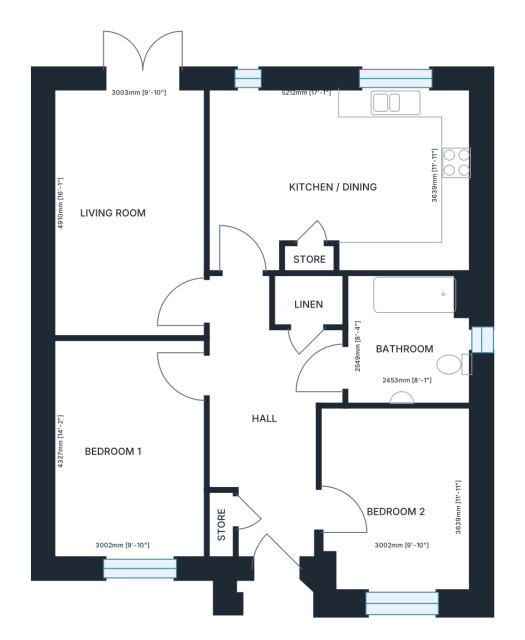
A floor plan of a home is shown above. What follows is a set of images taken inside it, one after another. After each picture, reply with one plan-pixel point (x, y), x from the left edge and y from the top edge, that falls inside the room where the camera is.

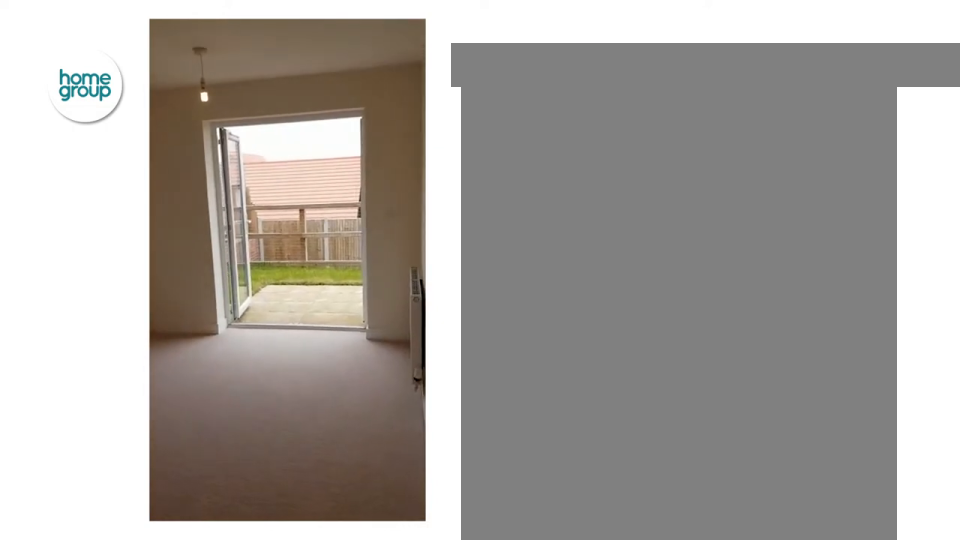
(129, 212)
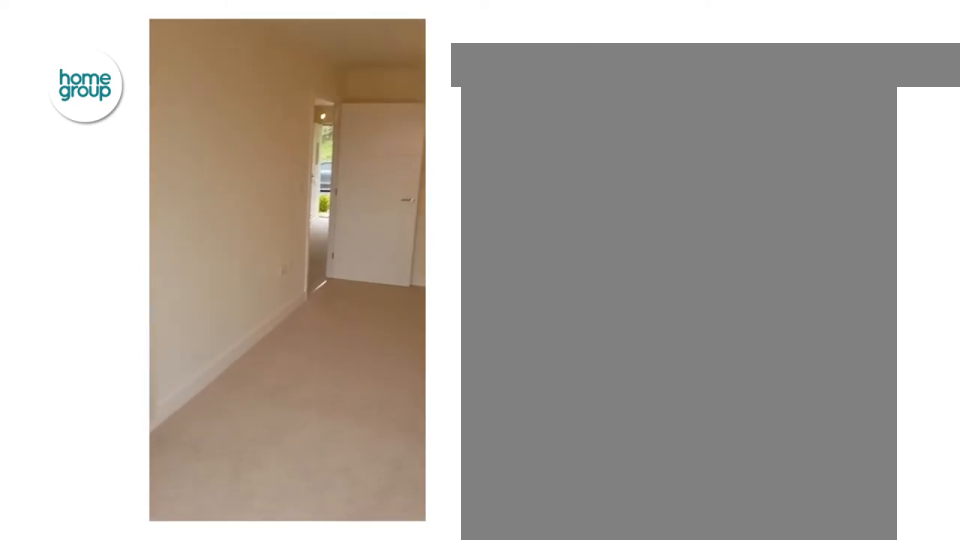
(129, 212)
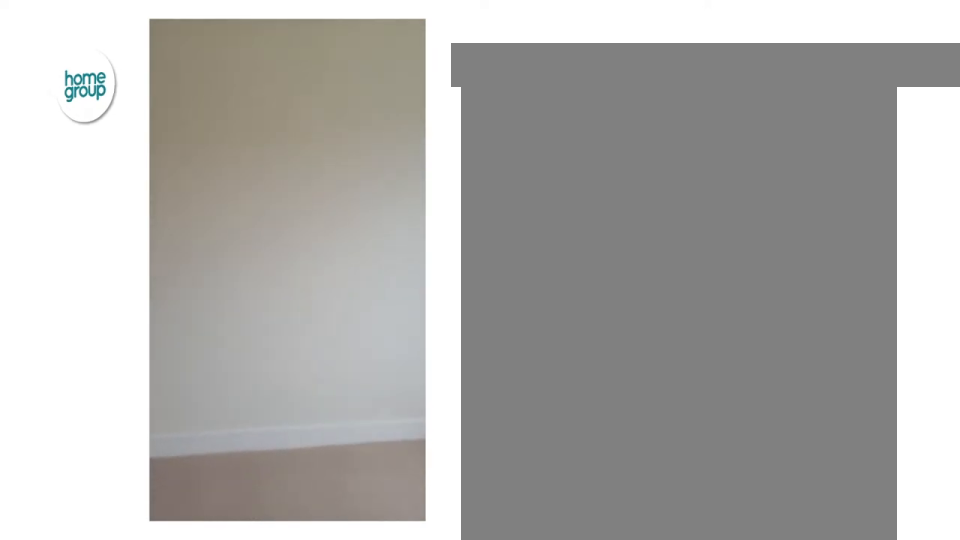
(398, 499)
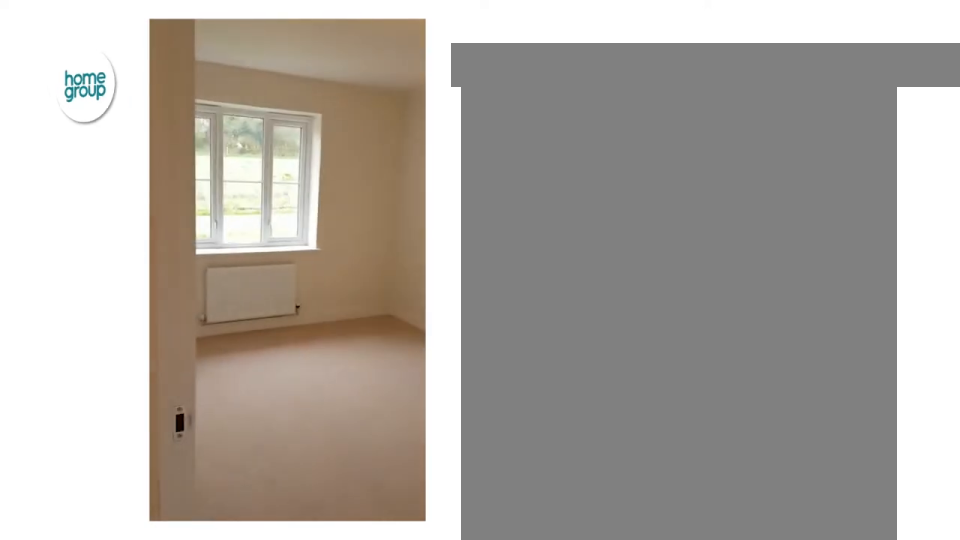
(129, 448)
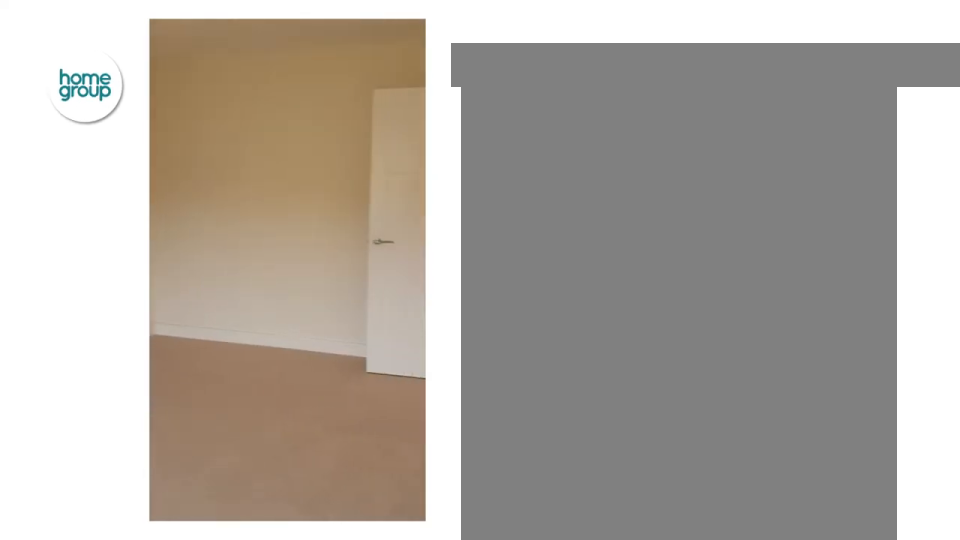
(129, 448)
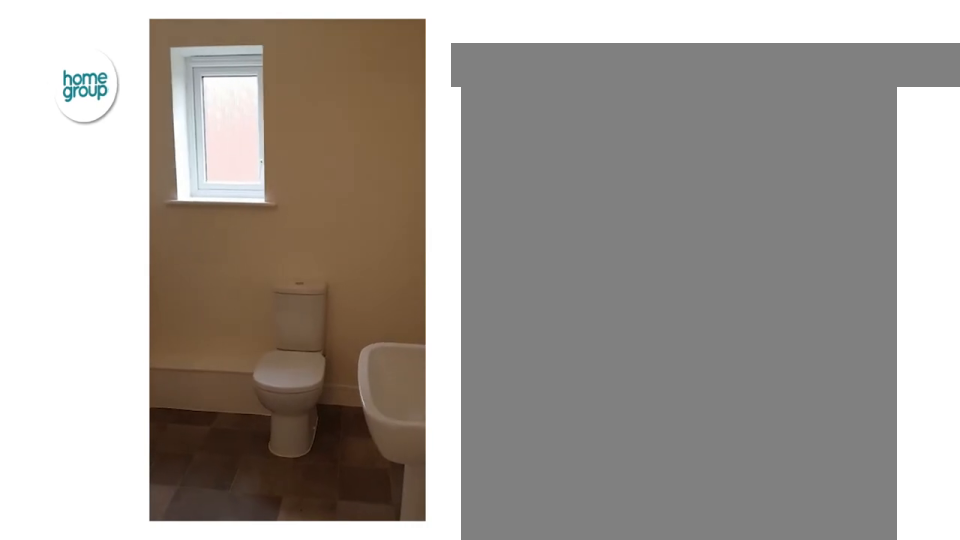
(408, 340)
